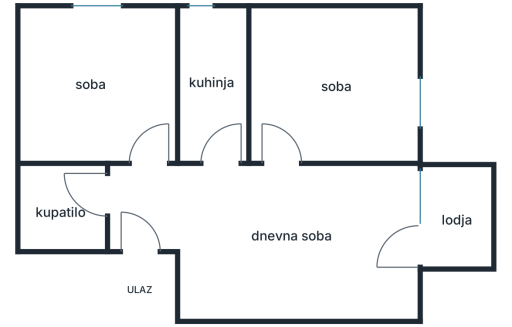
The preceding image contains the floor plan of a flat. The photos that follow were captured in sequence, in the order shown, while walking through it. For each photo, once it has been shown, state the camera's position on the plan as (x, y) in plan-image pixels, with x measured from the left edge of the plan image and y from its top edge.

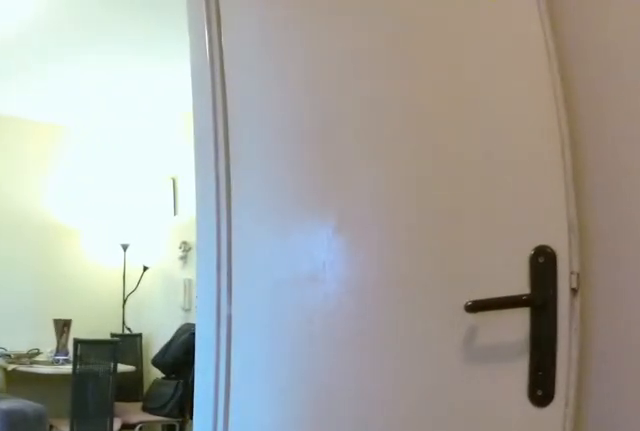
(317, 95)
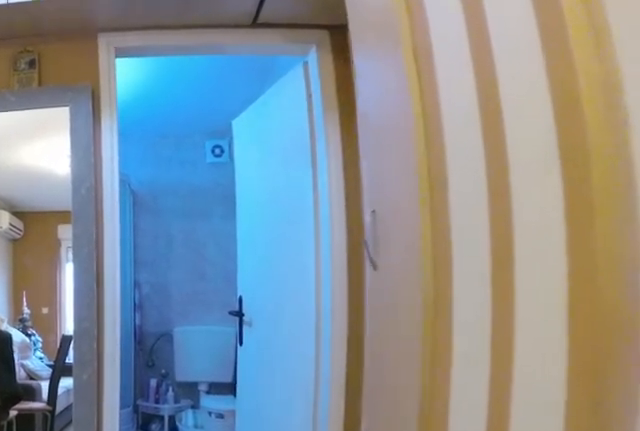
(217, 193)
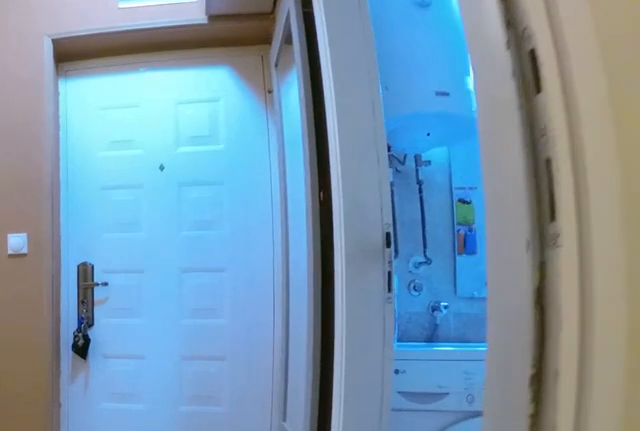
(148, 121)
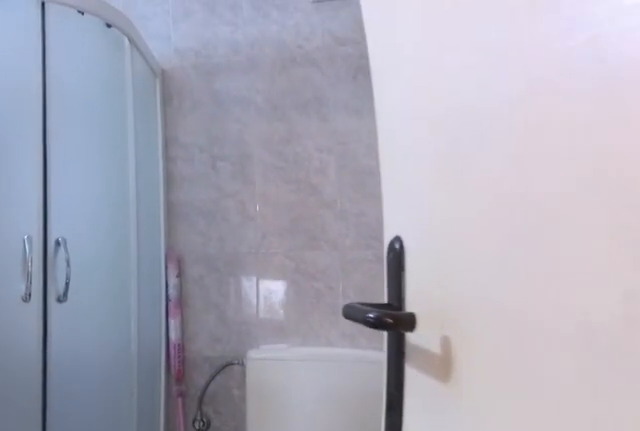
(124, 183)
